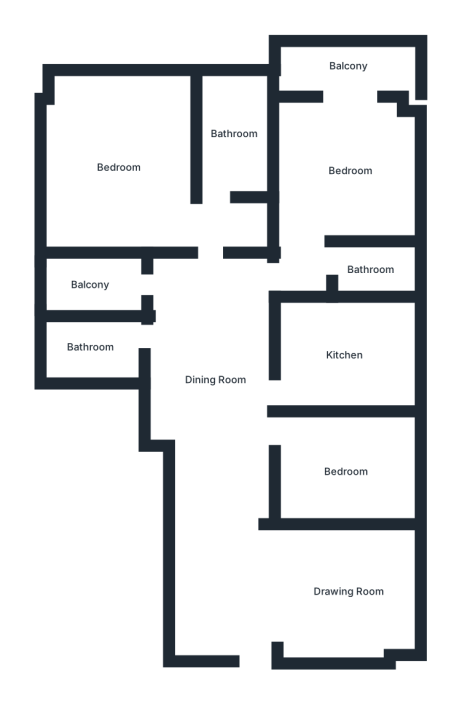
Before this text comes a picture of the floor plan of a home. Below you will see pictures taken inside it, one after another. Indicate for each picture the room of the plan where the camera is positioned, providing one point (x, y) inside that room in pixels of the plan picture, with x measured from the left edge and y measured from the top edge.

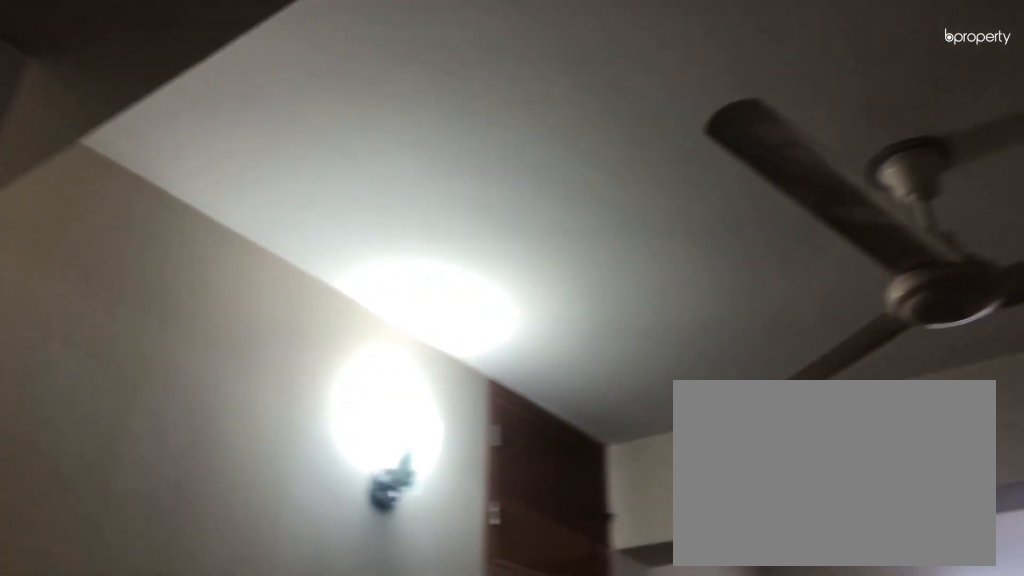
(217, 382)
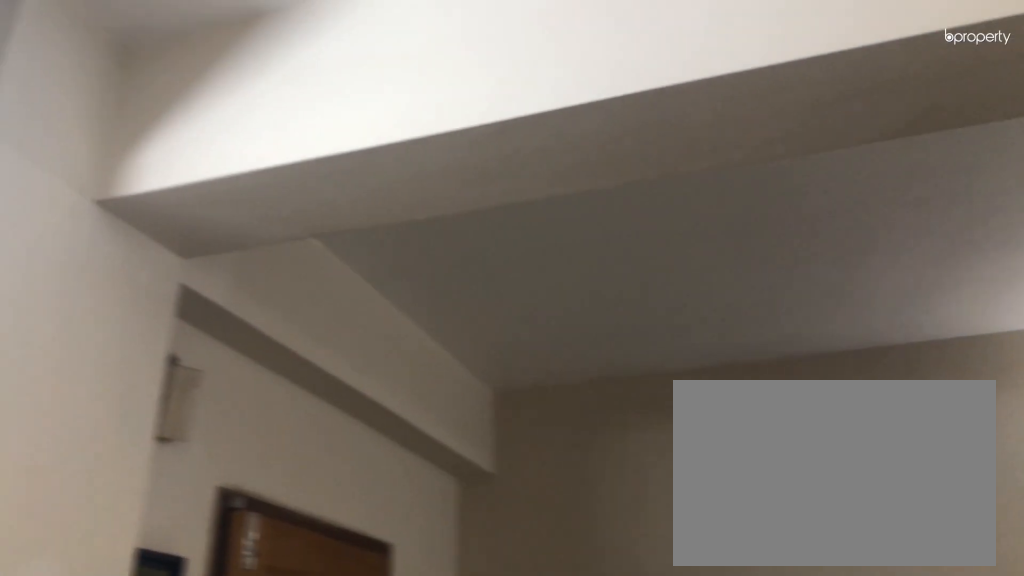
(348, 590)
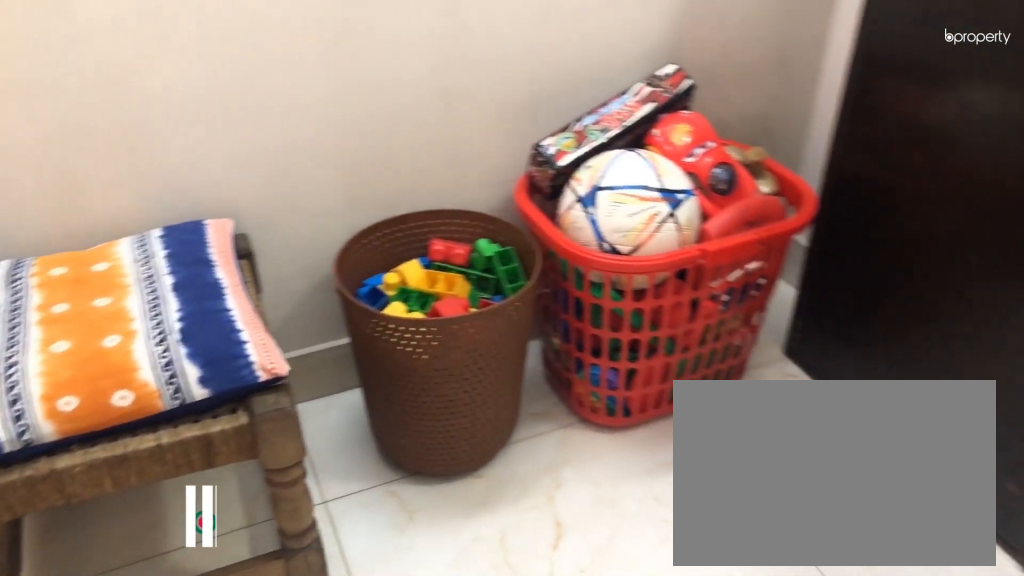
(343, 469)
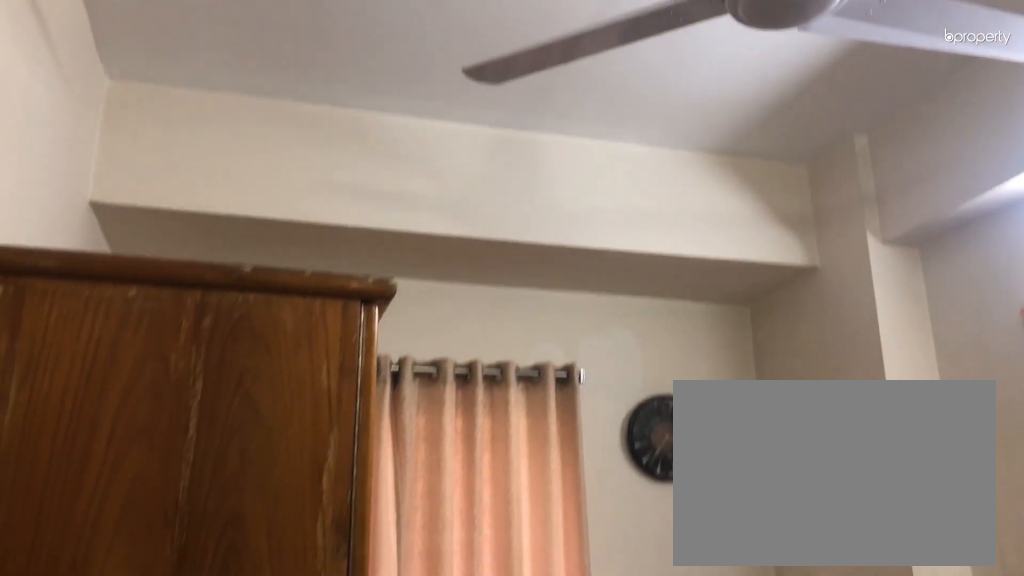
(343, 469)
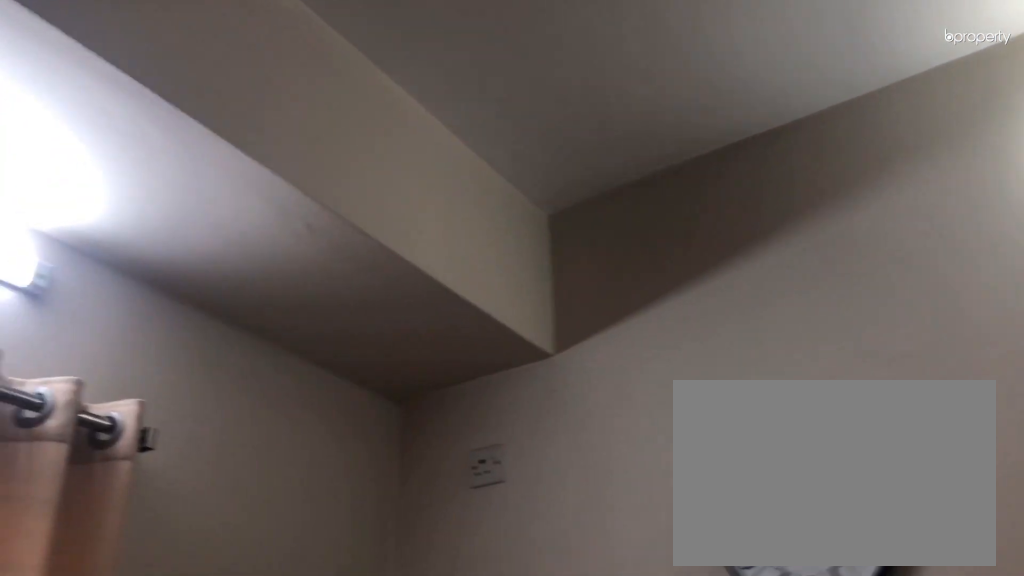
(347, 174)
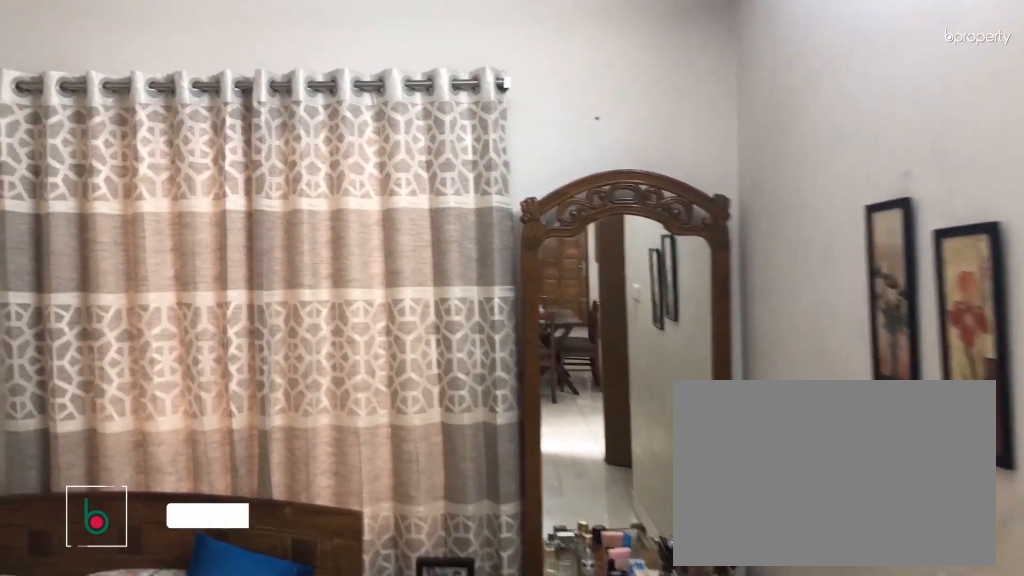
(115, 169)
